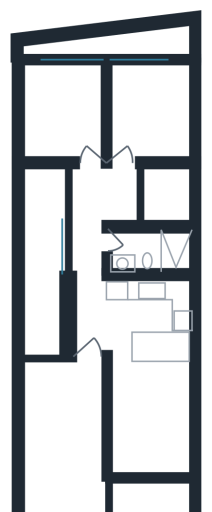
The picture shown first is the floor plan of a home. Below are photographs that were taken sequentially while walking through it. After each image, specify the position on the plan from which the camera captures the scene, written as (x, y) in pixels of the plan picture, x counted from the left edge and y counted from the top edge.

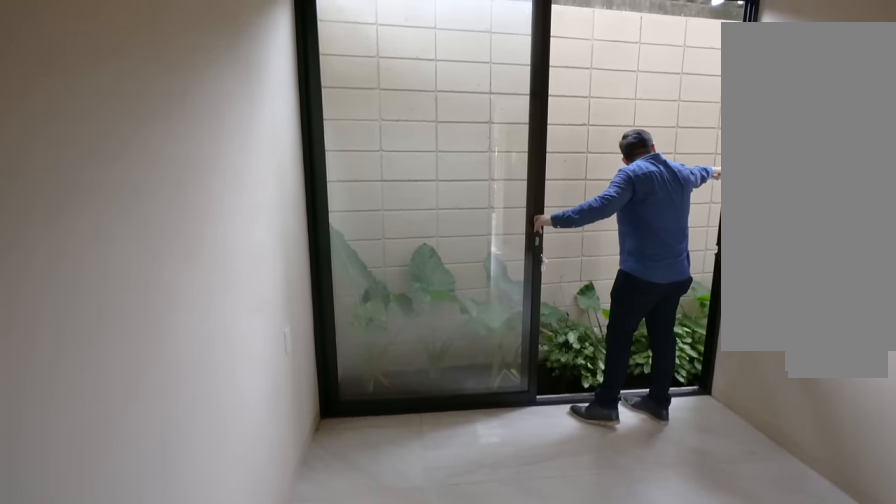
(90, 150)
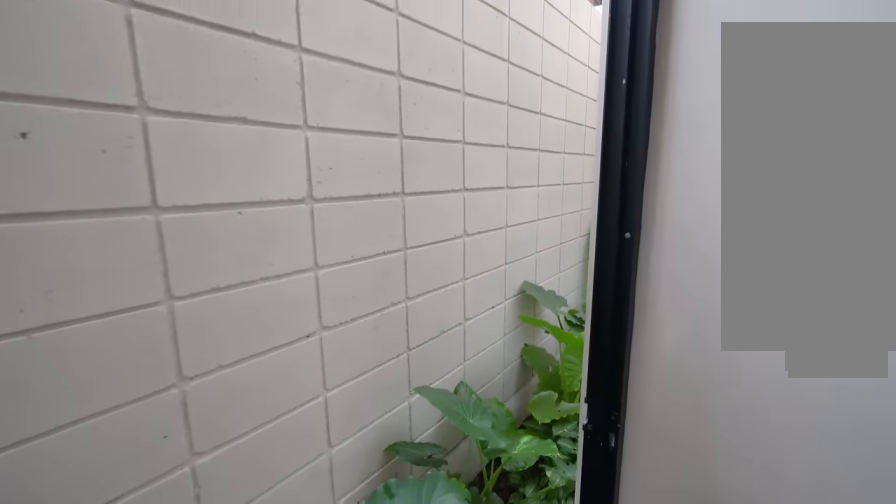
(68, 66)
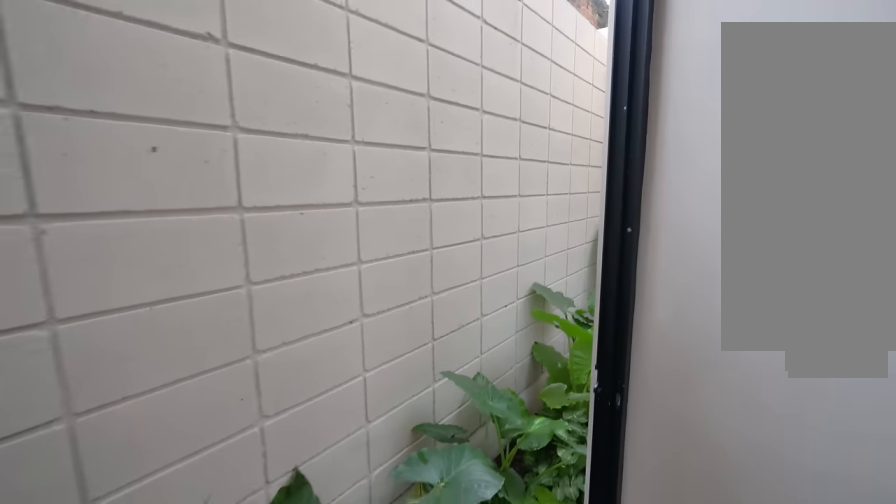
(69, 65)
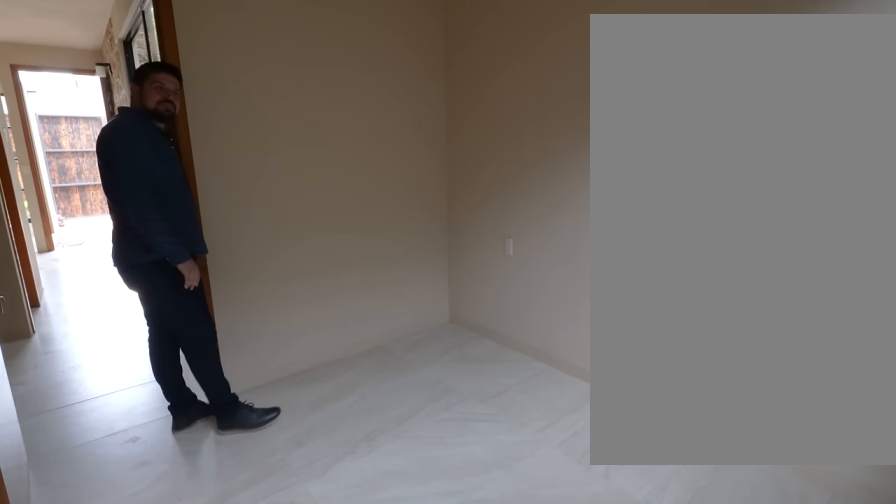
(60, 103)
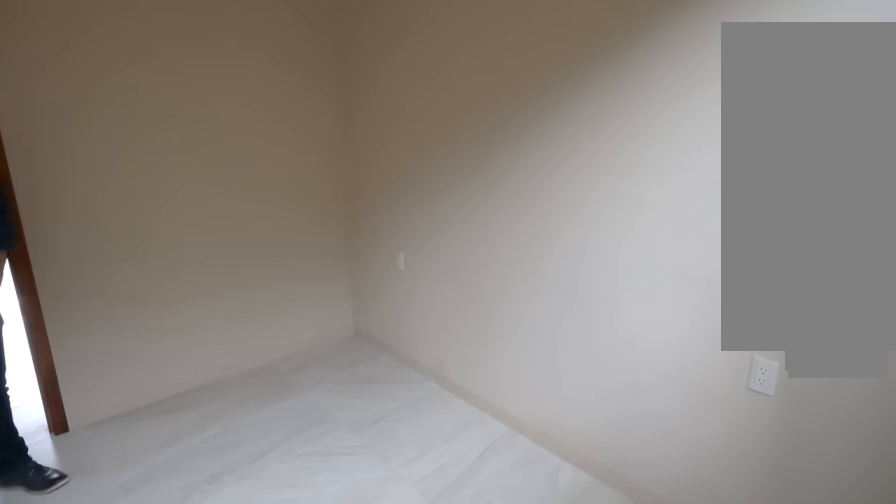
(84, 90)
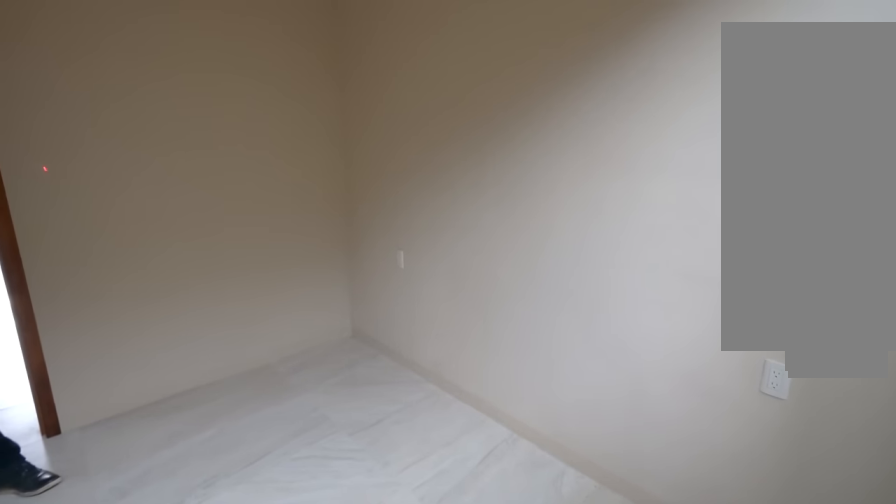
(84, 91)
